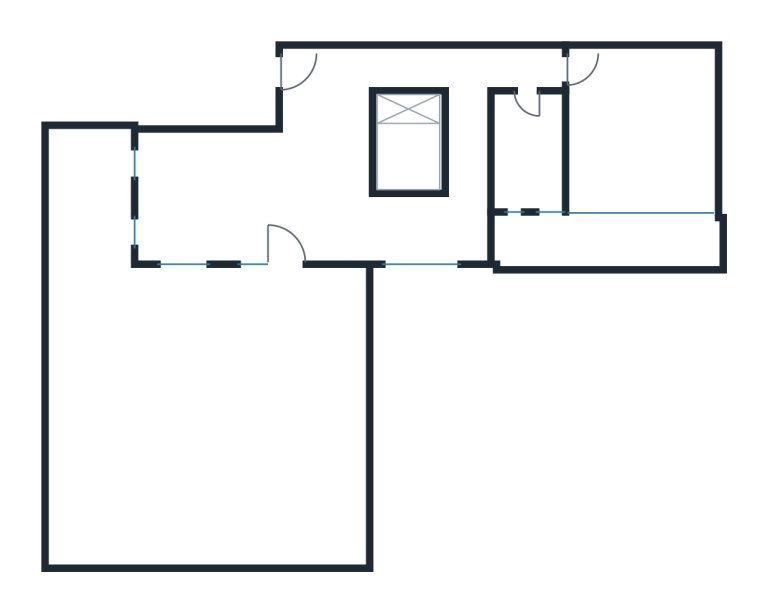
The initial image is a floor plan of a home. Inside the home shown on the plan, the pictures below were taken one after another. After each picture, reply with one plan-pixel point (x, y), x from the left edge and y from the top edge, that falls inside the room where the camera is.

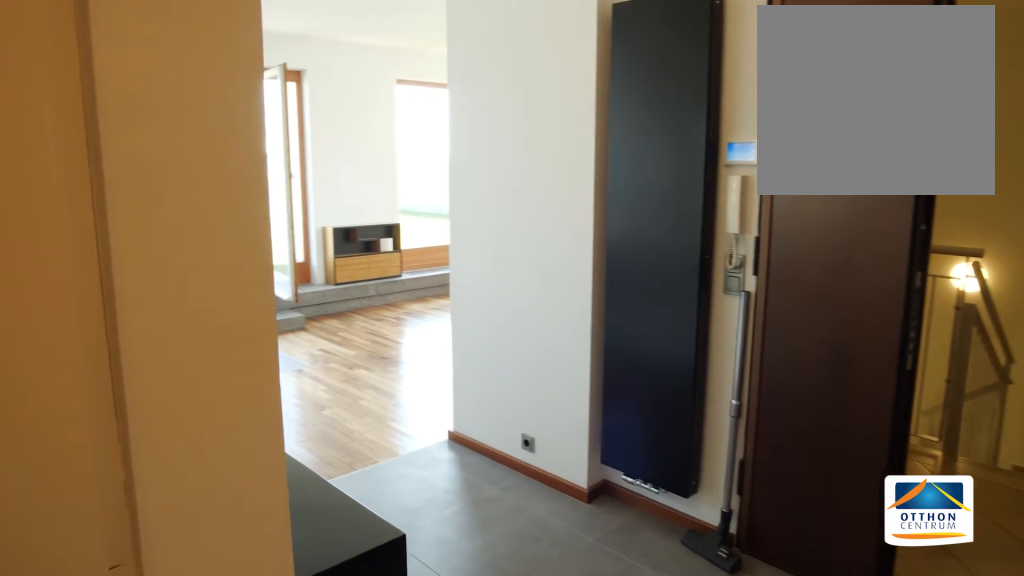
(325, 77)
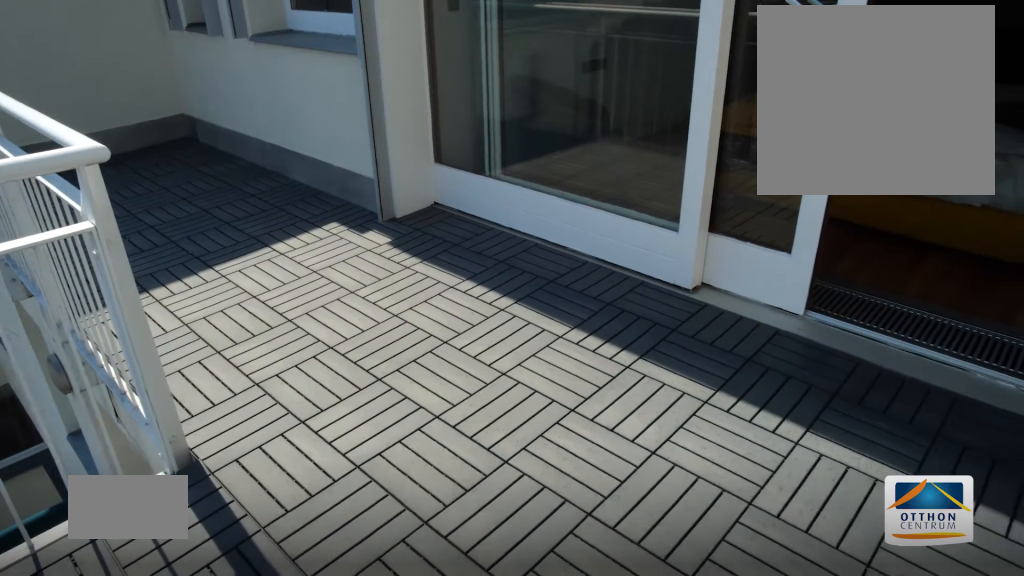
(644, 245)
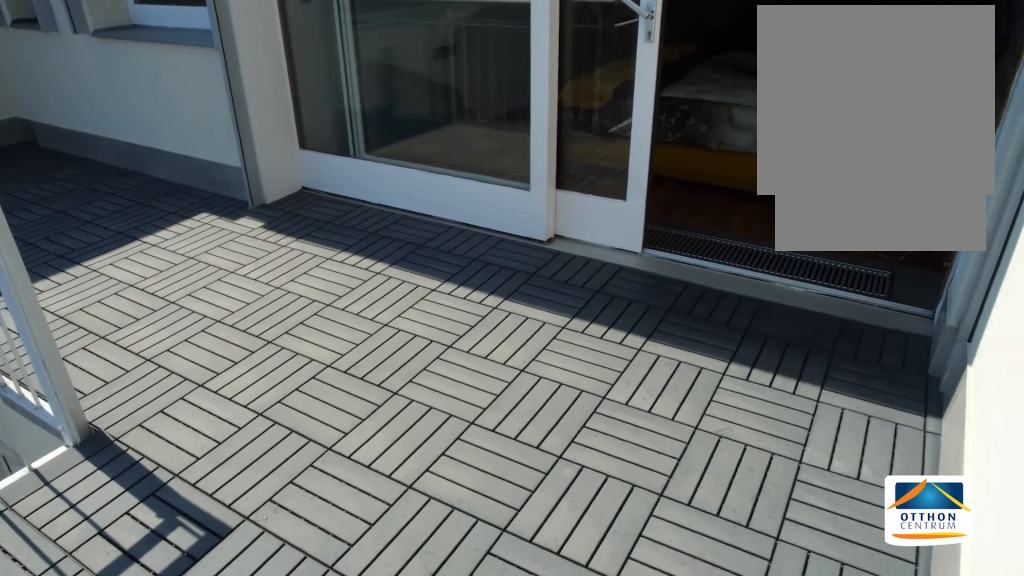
(643, 244)
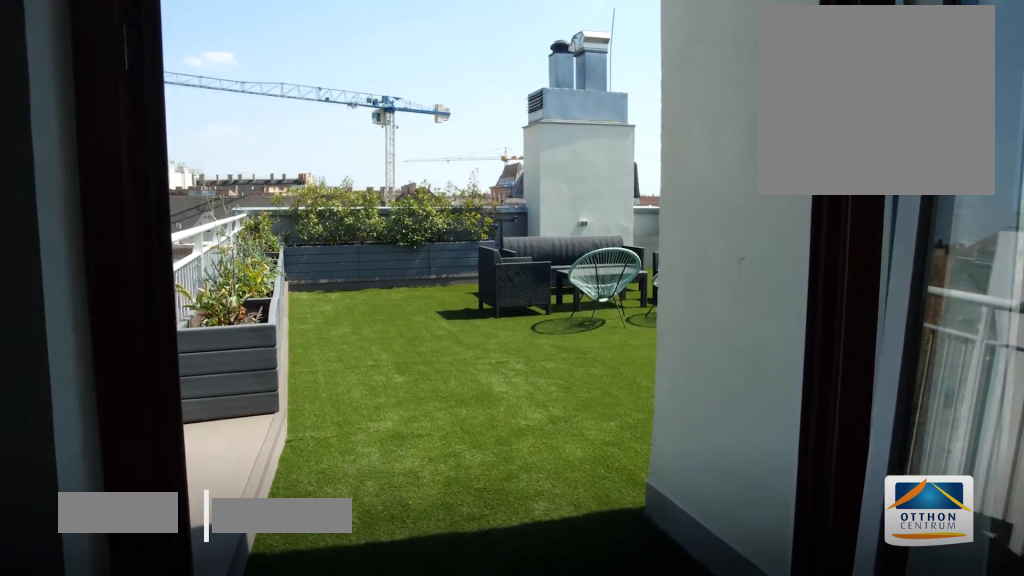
(188, 431)
